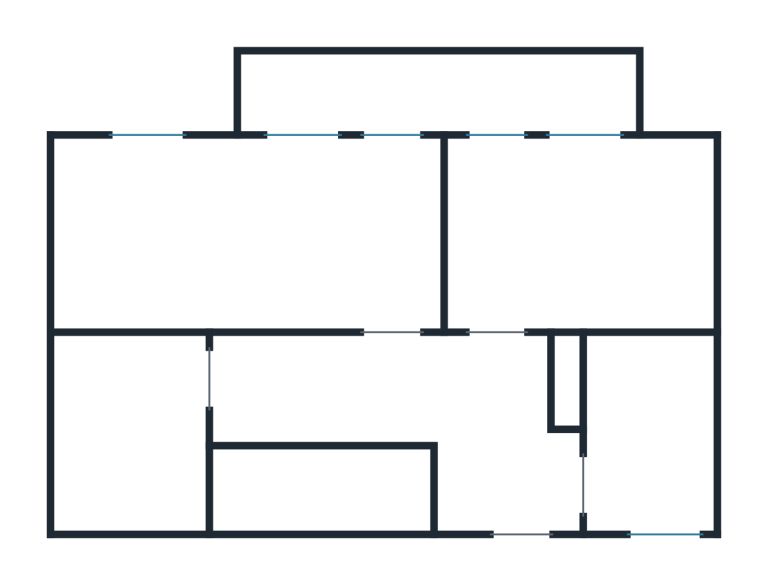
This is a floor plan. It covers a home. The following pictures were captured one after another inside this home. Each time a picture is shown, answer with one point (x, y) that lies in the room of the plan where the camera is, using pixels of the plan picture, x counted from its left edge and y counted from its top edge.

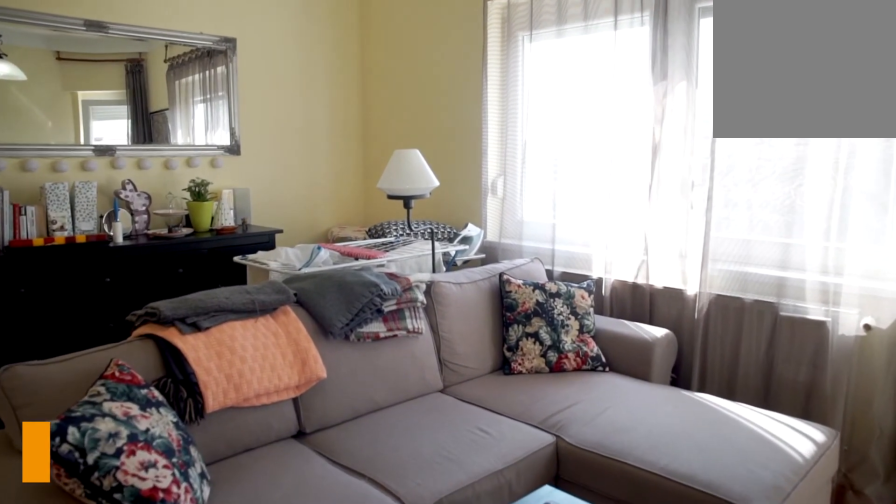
(248, 239)
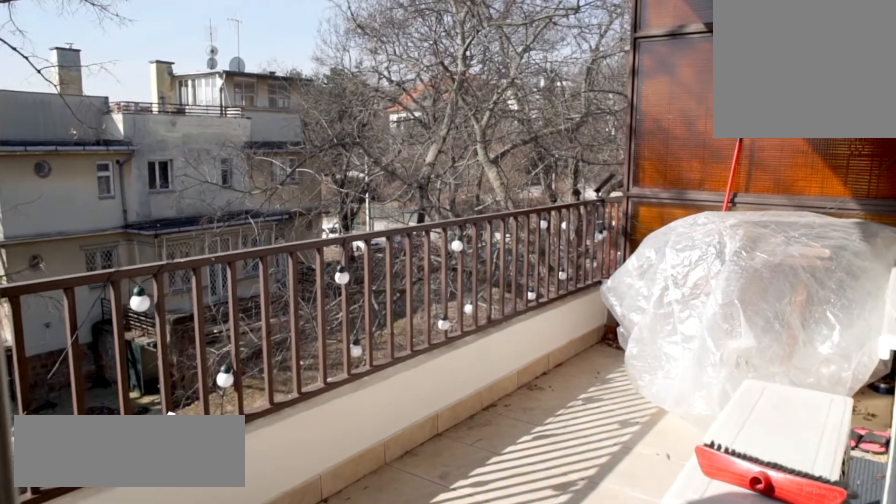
(432, 96)
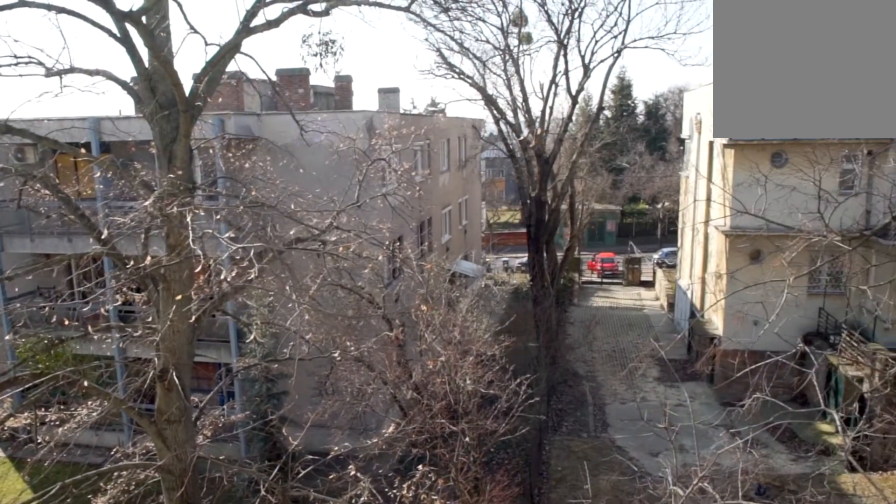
(431, 96)
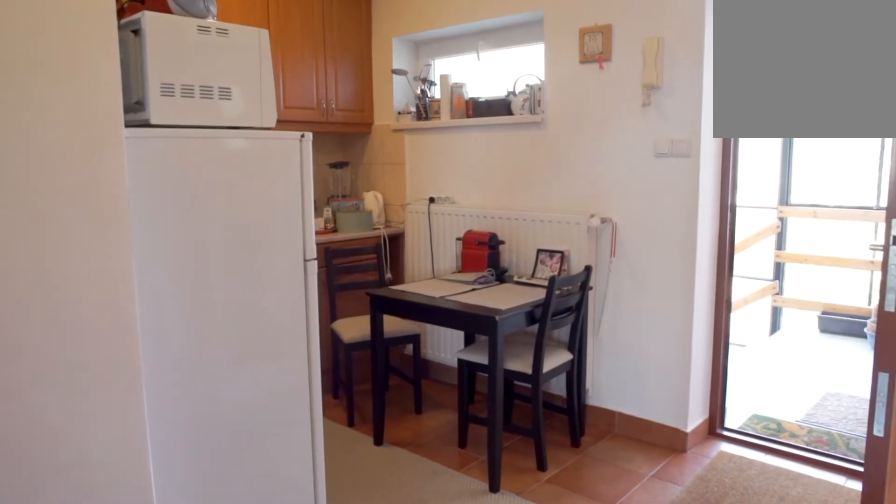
(431, 390)
